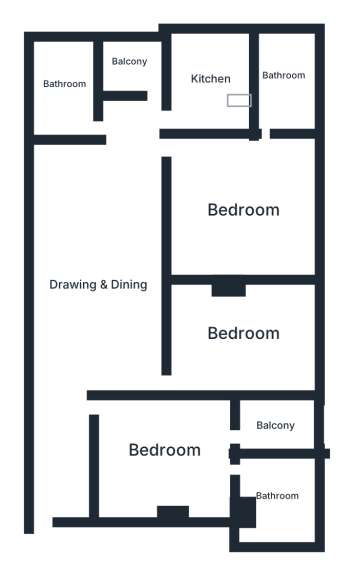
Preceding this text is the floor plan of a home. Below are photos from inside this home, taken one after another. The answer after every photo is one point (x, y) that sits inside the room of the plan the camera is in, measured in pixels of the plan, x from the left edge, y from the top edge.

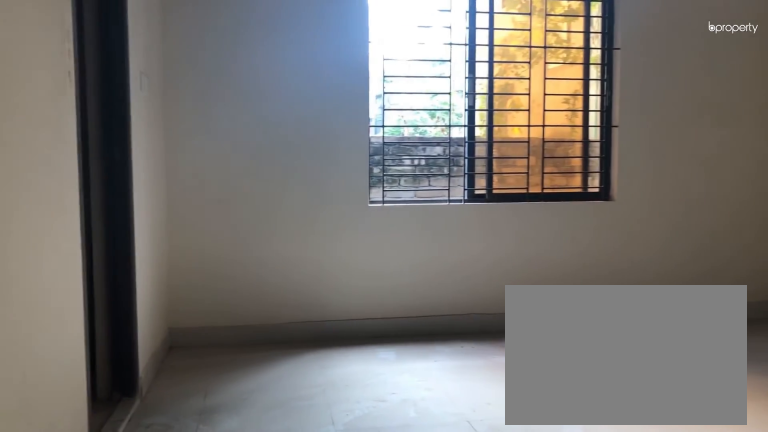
(246, 207)
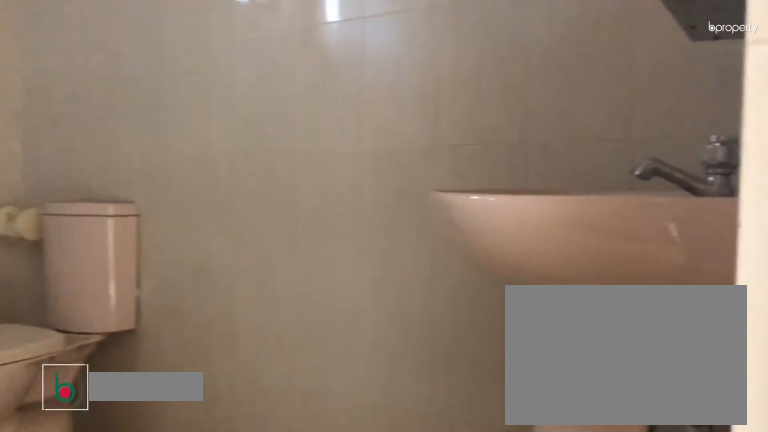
(284, 75)
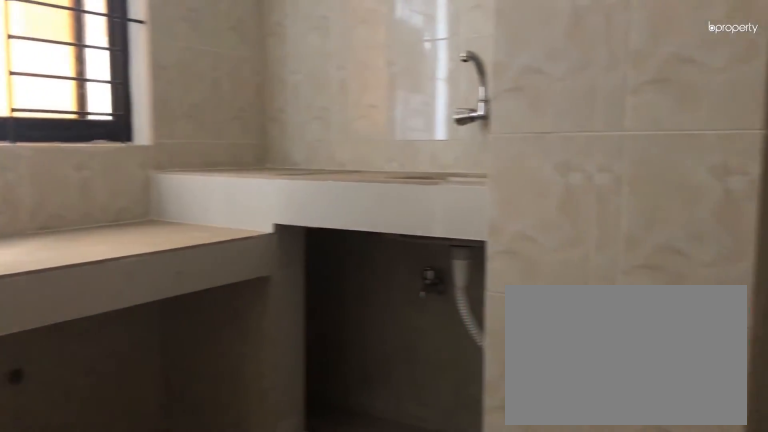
(212, 77)
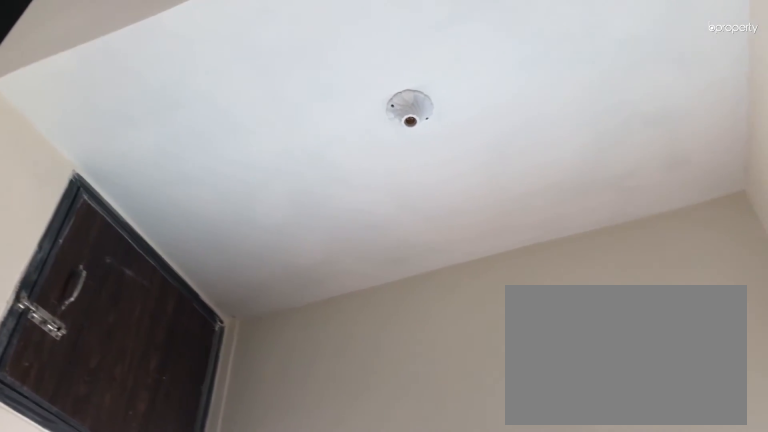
(136, 57)
